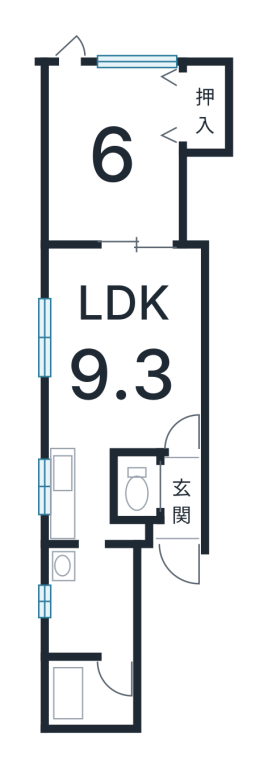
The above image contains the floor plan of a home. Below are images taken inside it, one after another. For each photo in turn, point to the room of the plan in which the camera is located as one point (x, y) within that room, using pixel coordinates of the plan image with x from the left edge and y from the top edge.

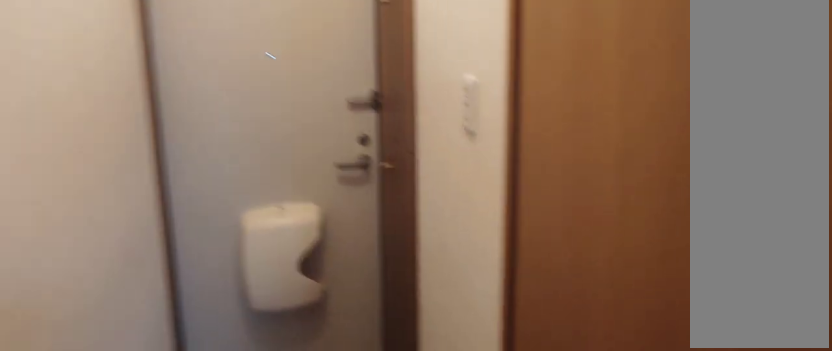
(132, 490)
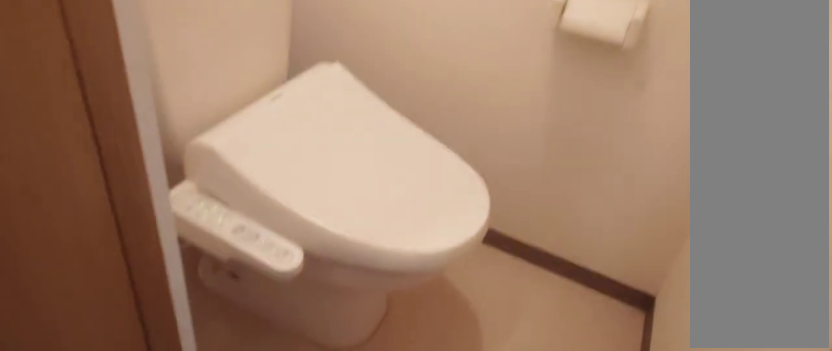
(132, 490)
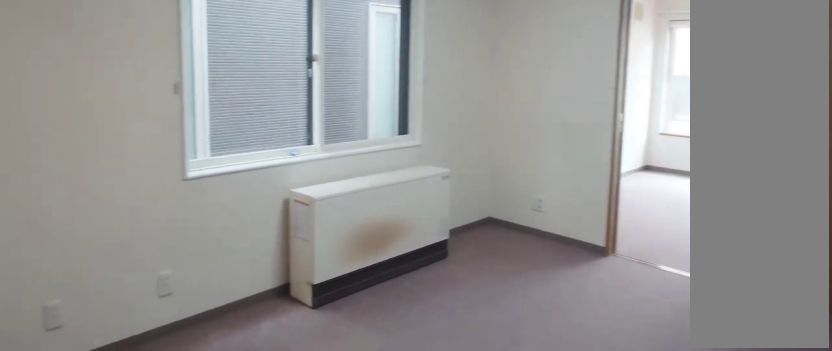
(128, 370)
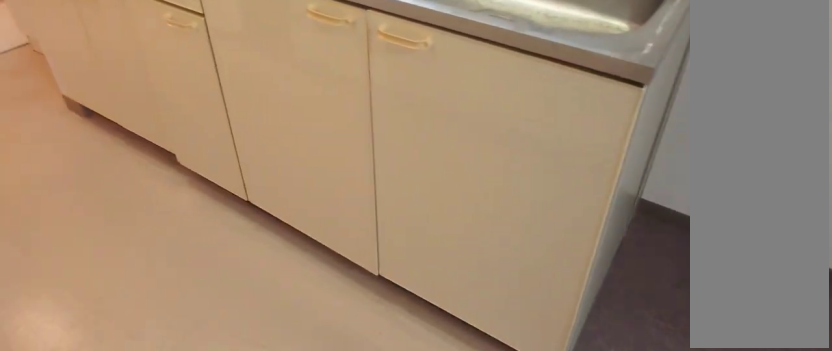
(61, 490)
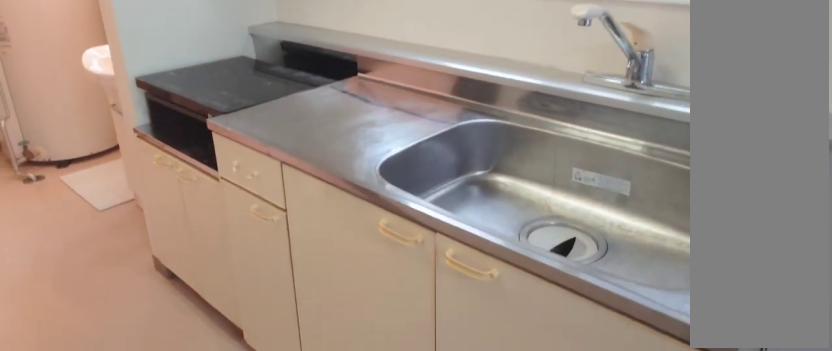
(61, 490)
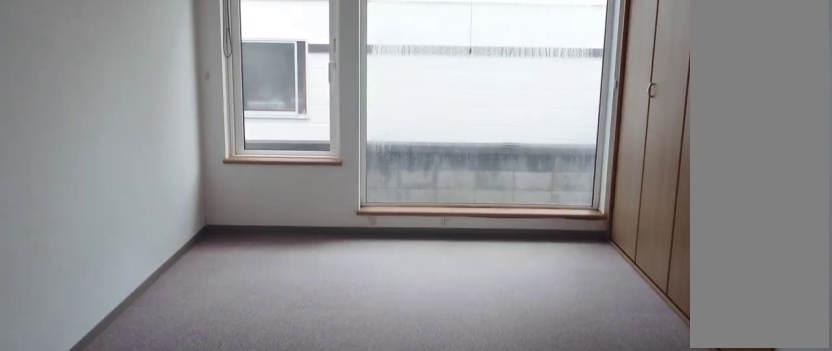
(105, 157)
